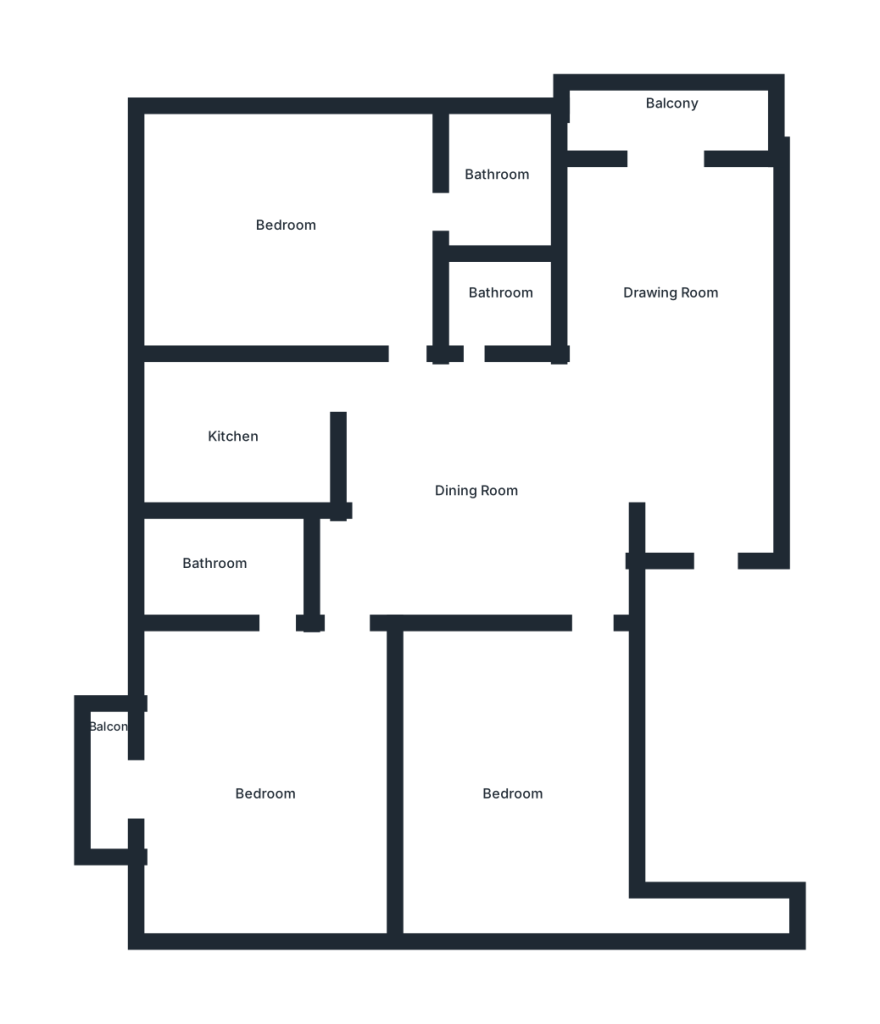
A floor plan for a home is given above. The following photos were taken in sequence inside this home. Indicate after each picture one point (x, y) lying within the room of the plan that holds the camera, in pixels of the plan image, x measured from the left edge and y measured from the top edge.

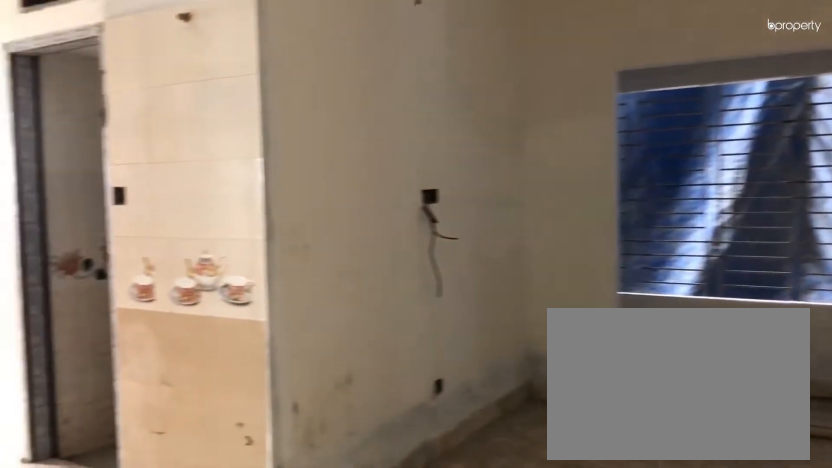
(676, 296)
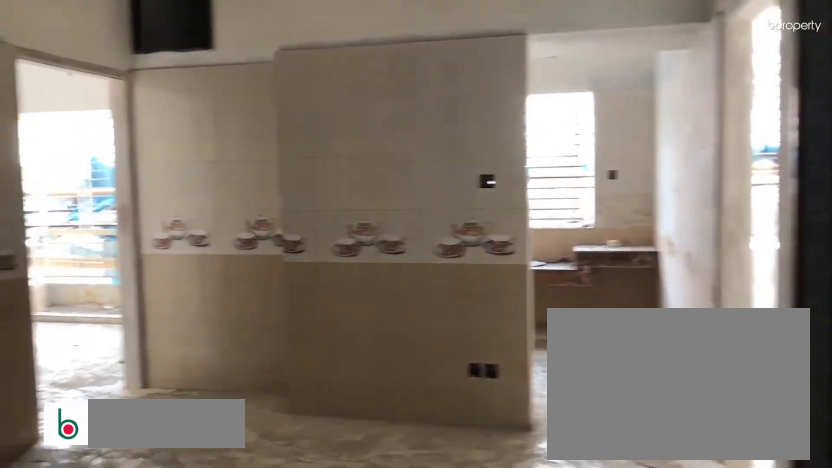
(477, 493)
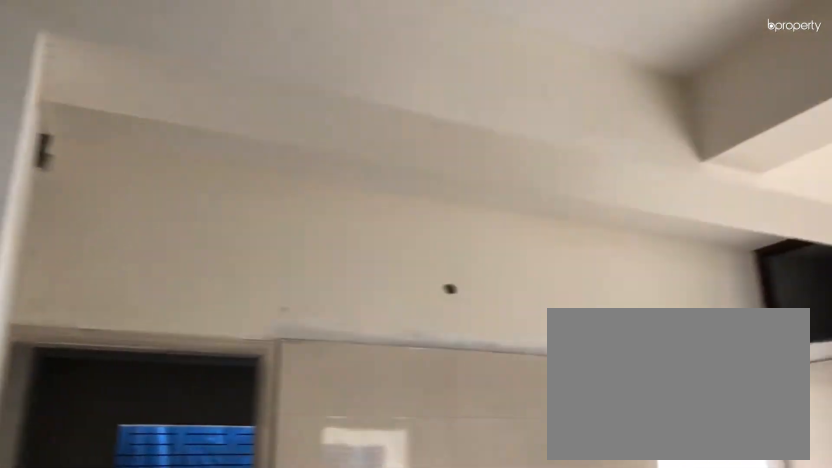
(477, 493)
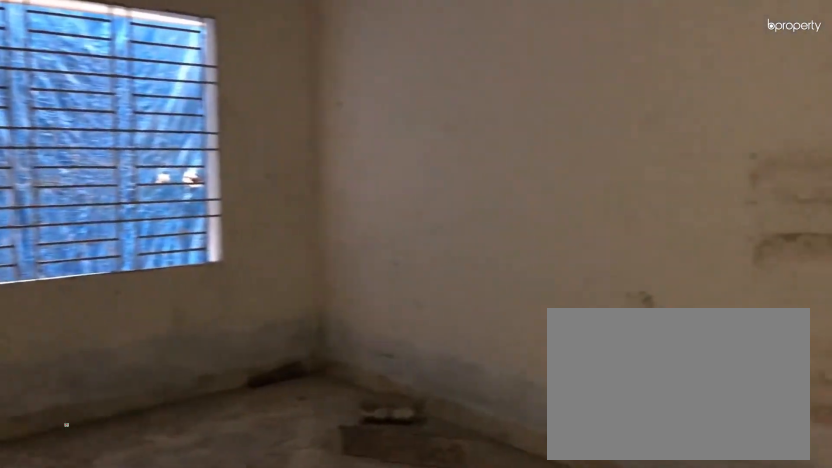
(506, 788)
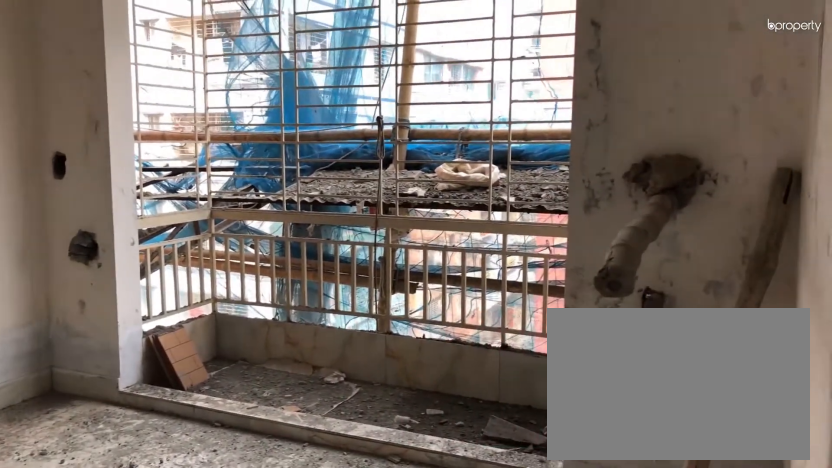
(269, 785)
